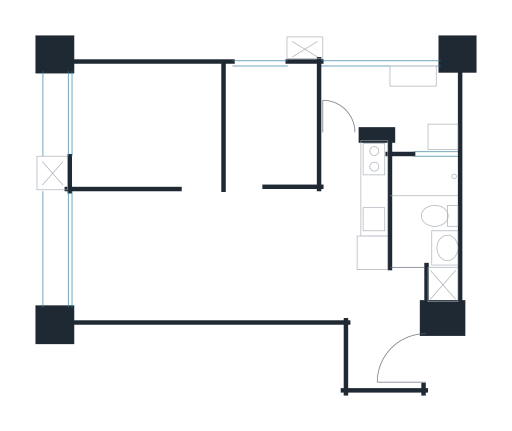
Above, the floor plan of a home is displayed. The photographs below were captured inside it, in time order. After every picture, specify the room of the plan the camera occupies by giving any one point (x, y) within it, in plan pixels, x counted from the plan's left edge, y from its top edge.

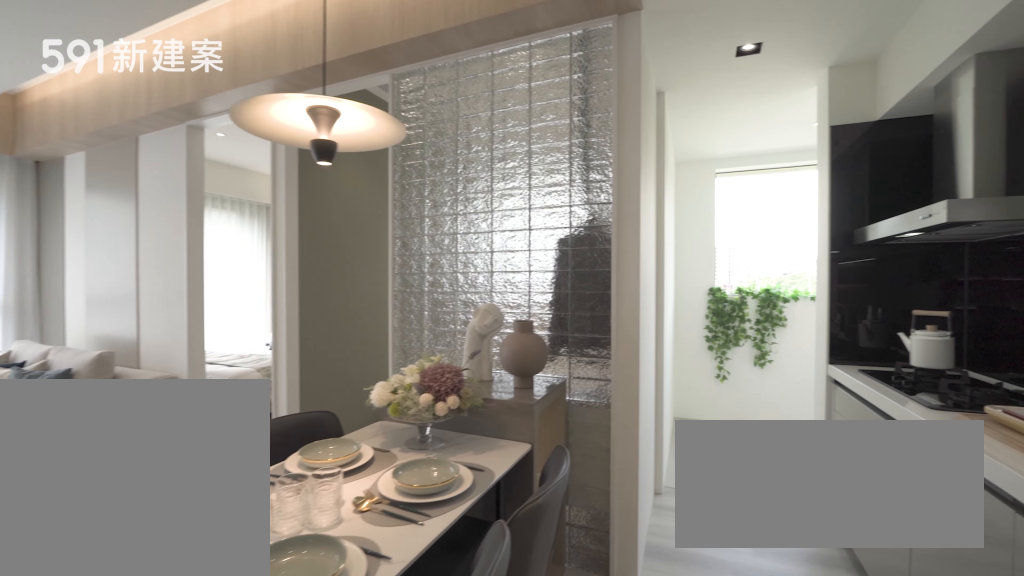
(273, 253)
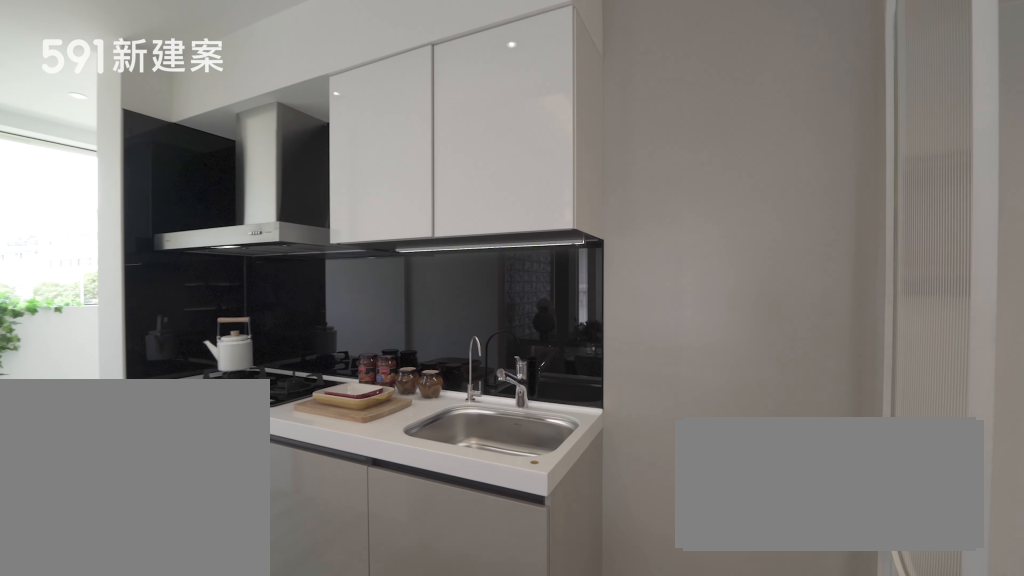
(354, 206)
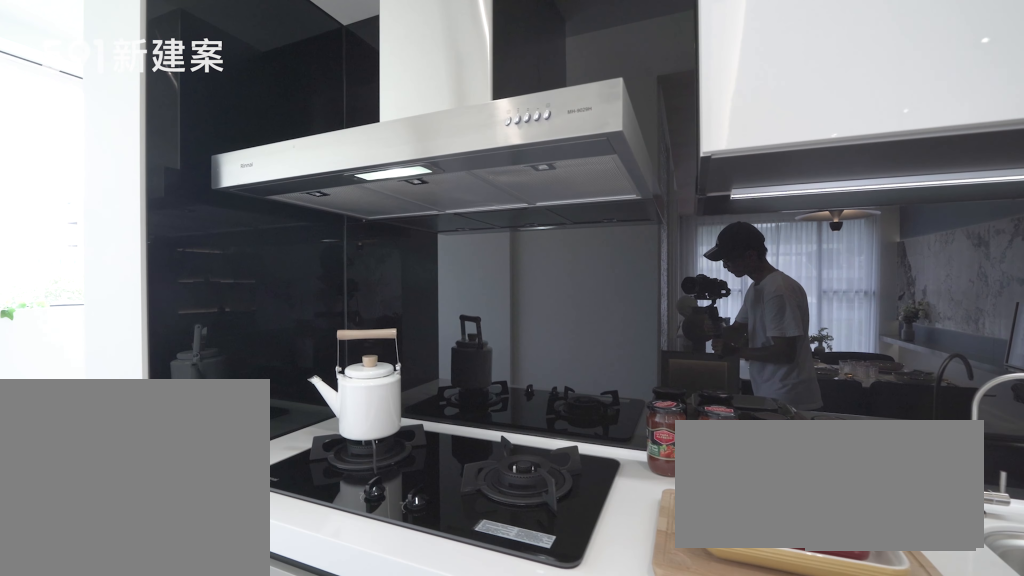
(354, 206)
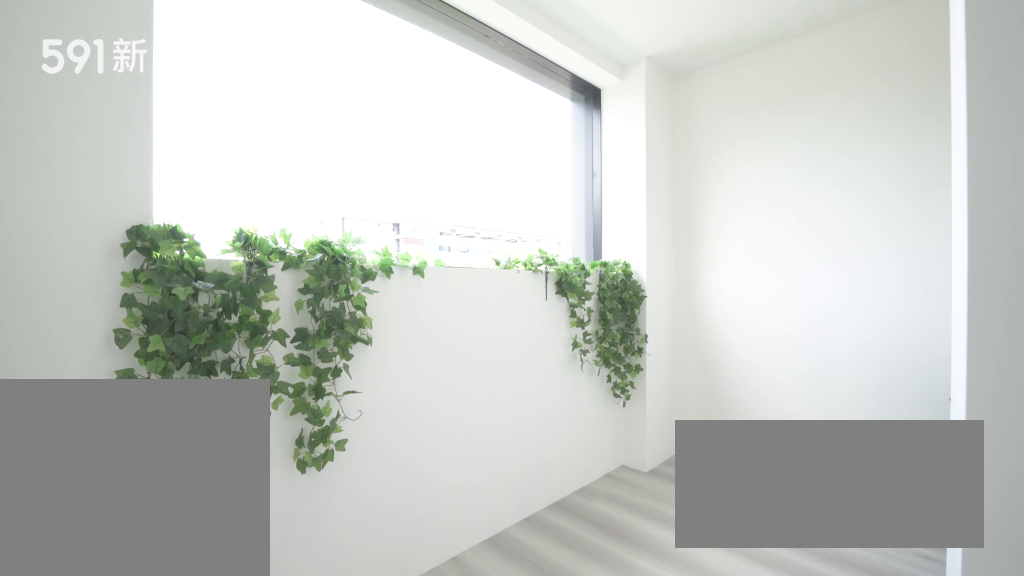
(394, 105)
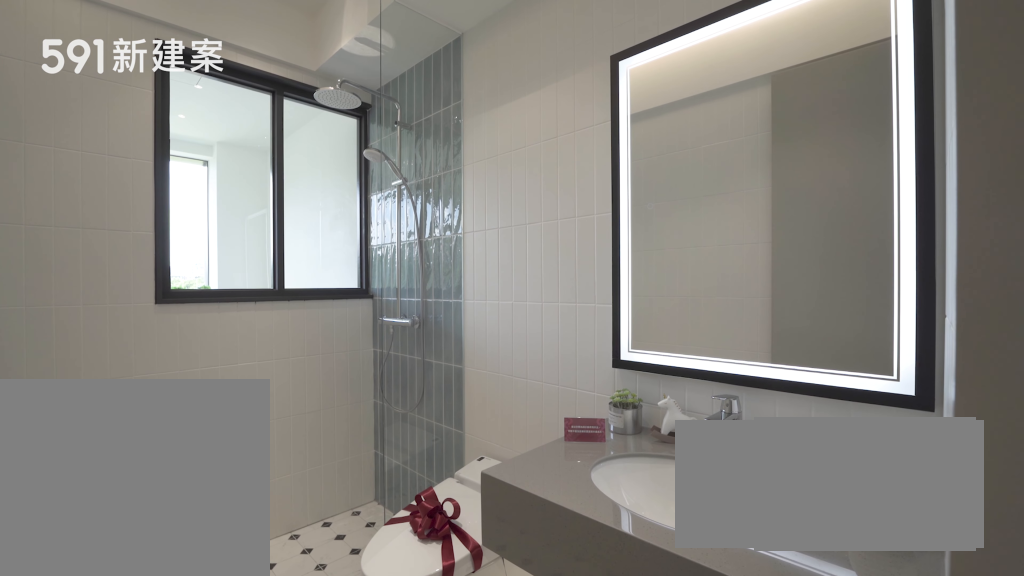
(424, 208)
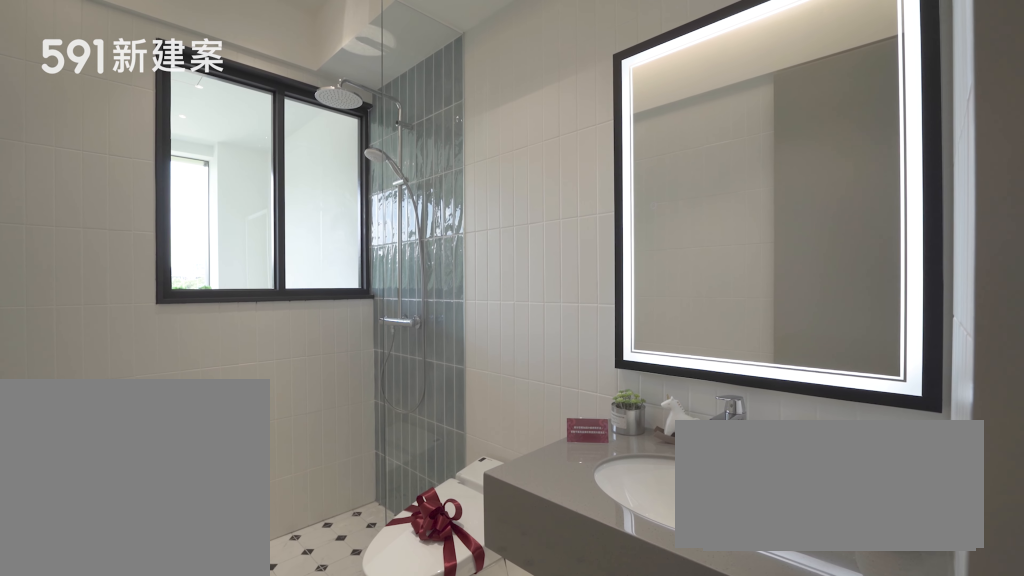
(424, 208)
